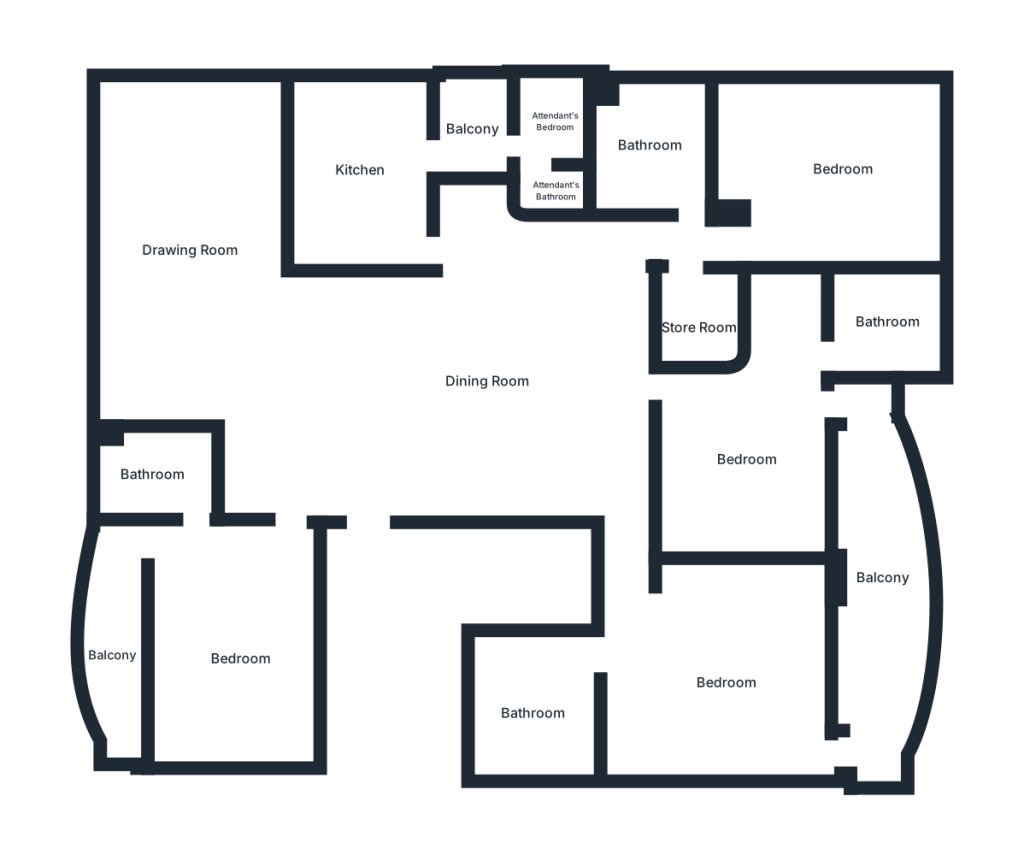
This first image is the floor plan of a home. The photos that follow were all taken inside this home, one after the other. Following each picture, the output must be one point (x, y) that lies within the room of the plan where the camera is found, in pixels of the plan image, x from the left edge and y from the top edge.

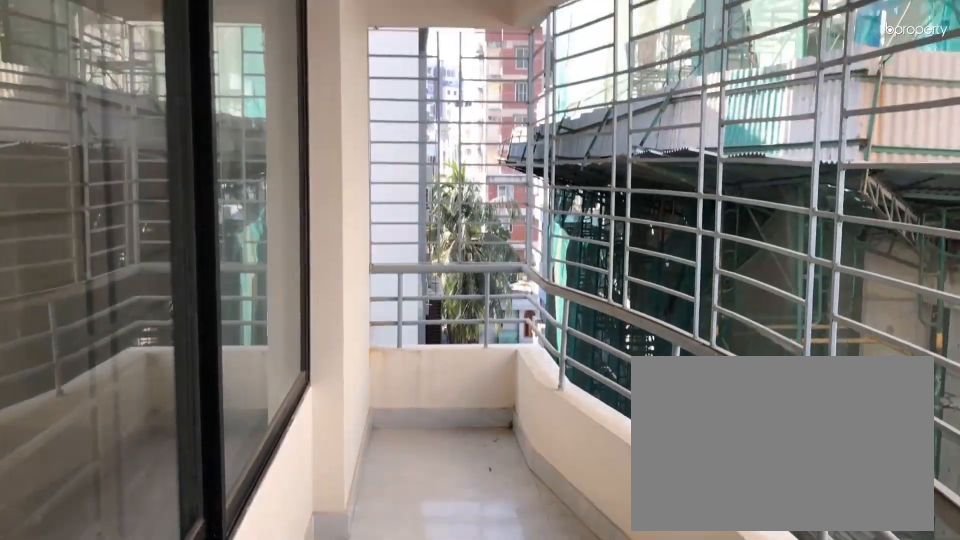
(116, 655)
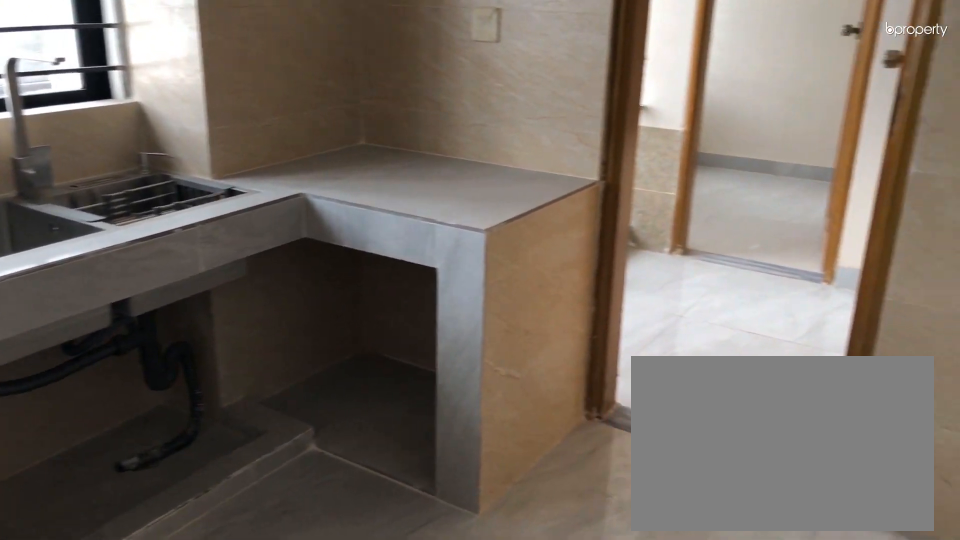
(360, 165)
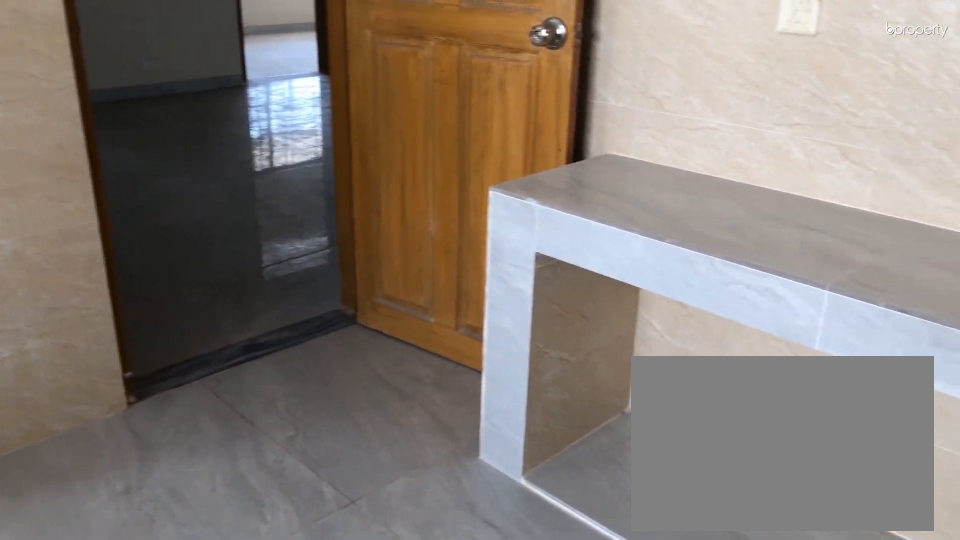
(360, 165)
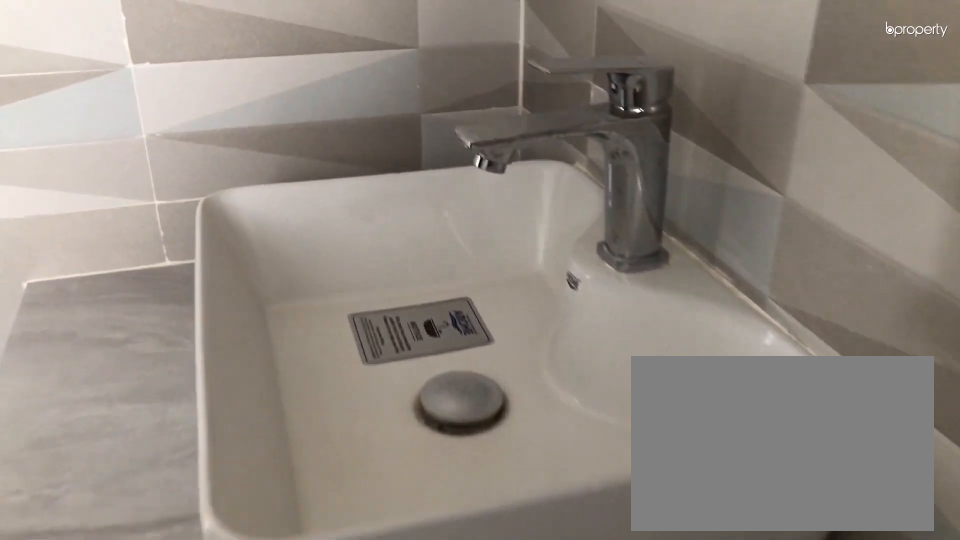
(654, 154)
